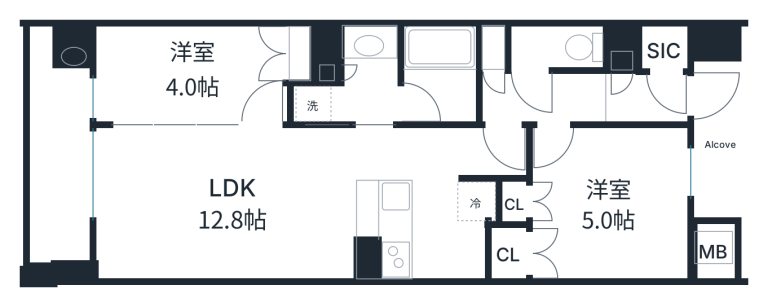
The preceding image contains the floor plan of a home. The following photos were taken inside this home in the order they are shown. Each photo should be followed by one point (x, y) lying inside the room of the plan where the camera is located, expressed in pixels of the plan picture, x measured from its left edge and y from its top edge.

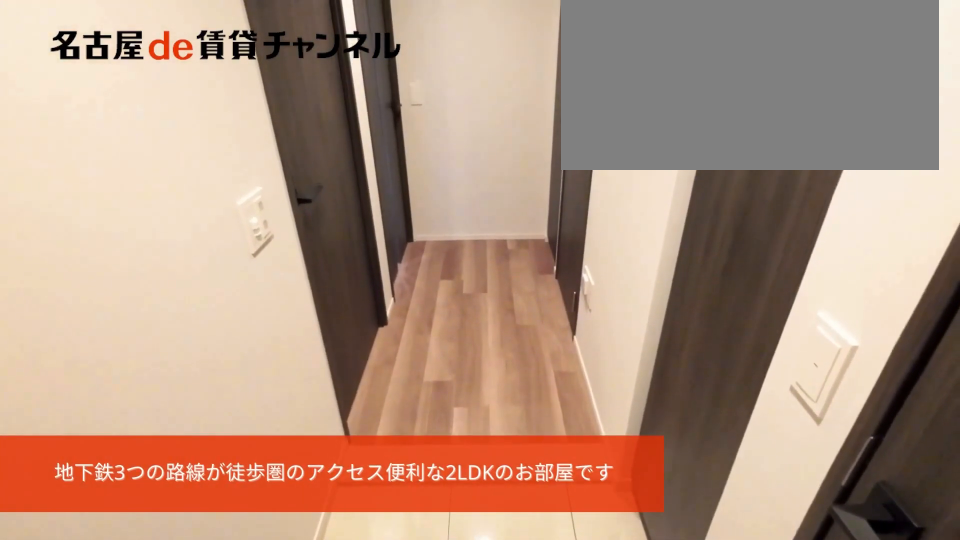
(667, 98)
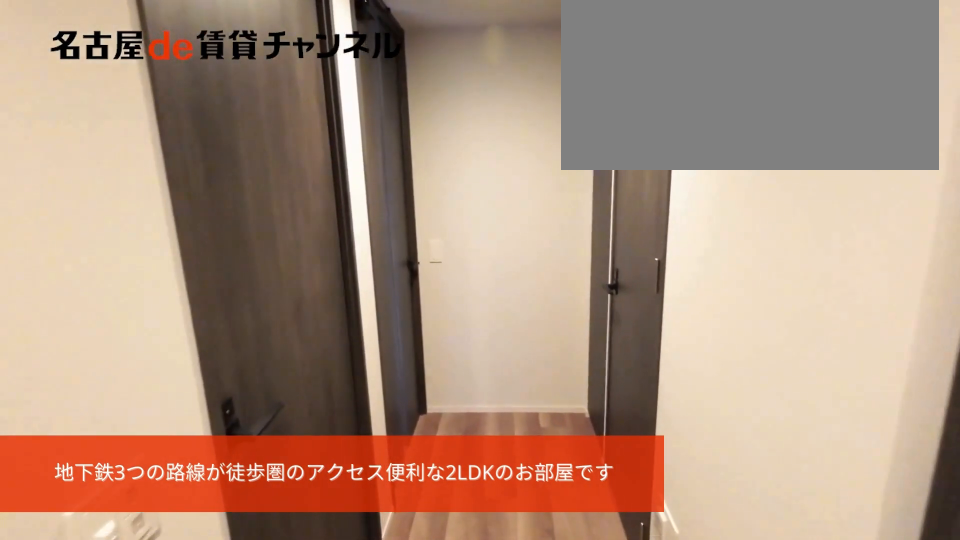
(667, 98)
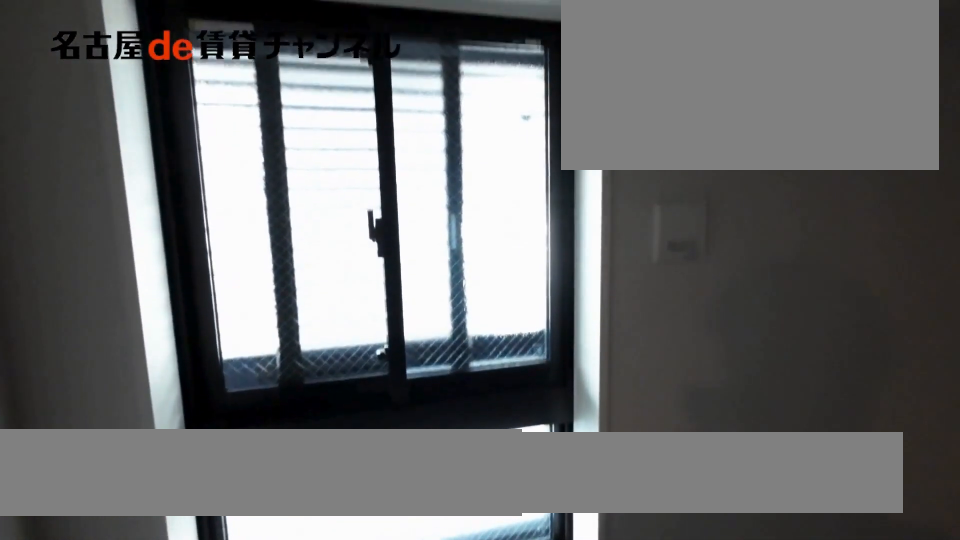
(608, 201)
